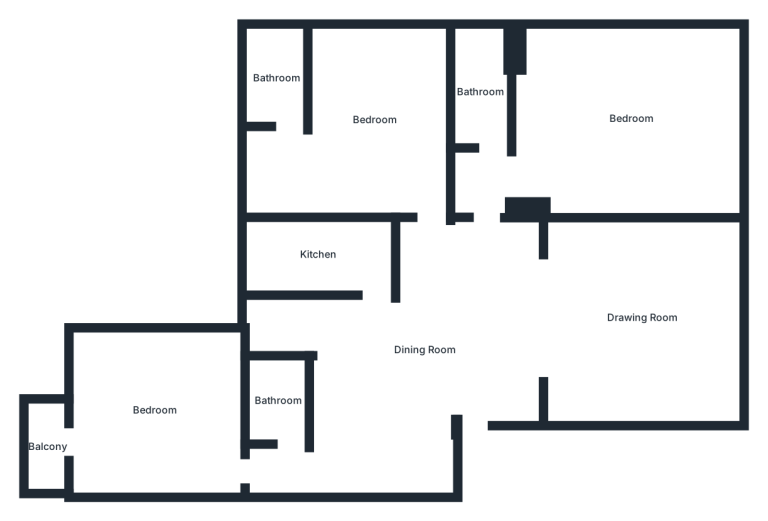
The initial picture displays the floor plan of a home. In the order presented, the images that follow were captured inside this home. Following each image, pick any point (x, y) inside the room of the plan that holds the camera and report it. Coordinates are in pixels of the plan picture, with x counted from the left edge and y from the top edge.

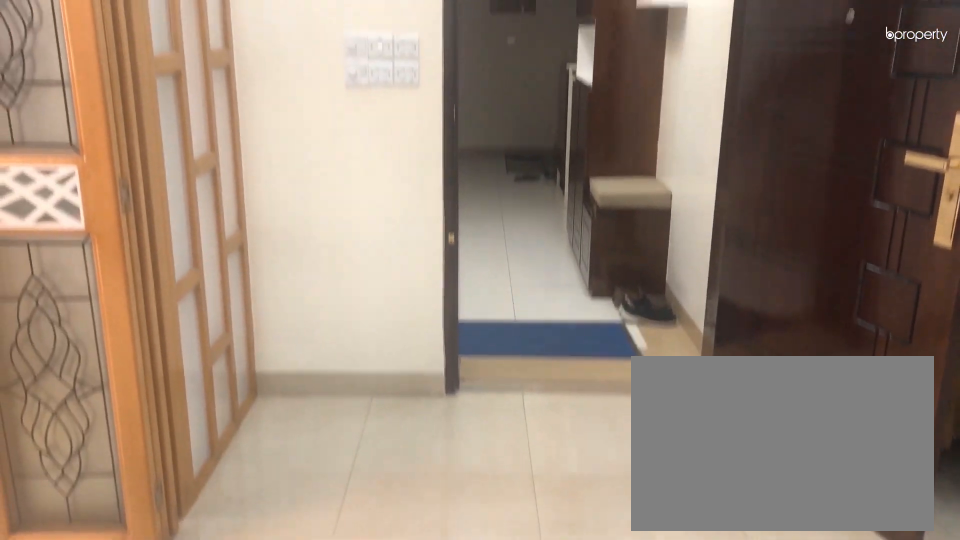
(424, 350)
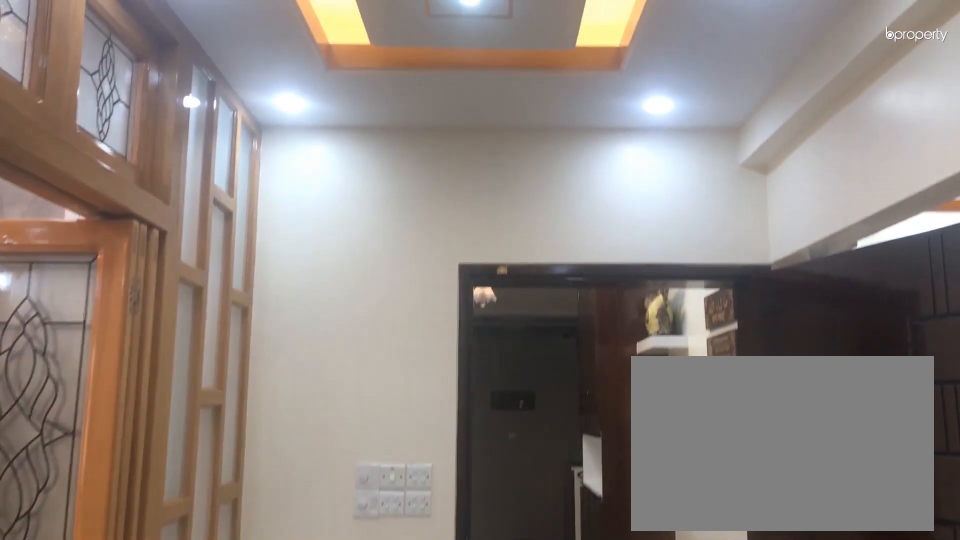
(424, 350)
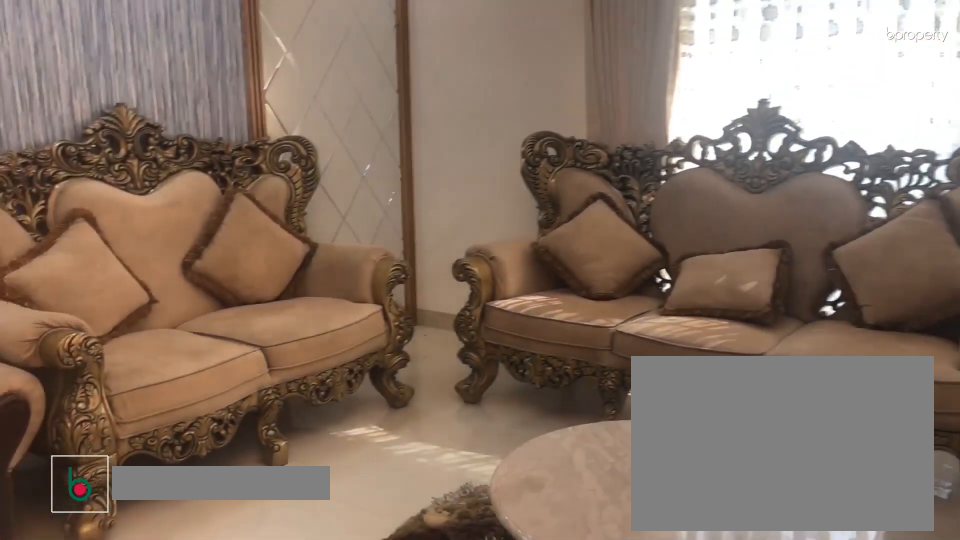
(642, 316)
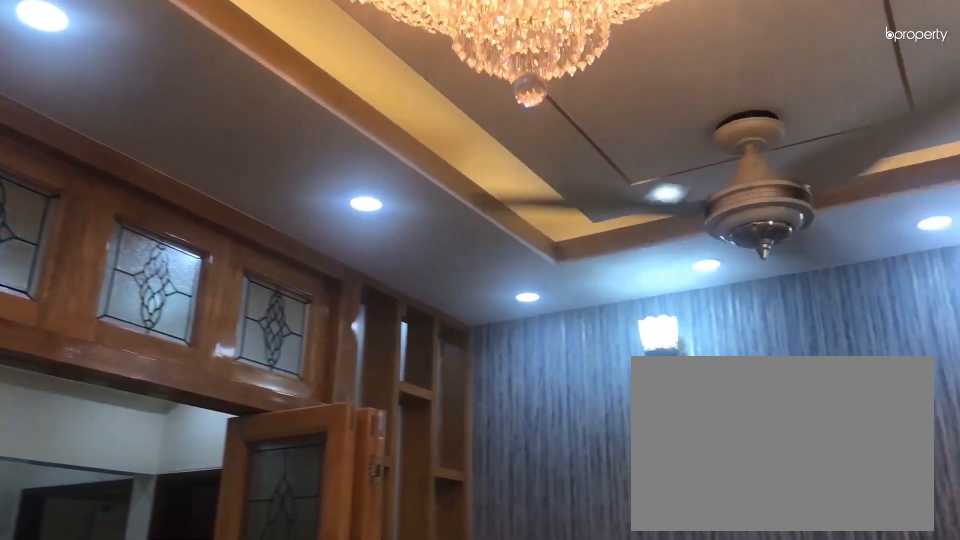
(642, 316)
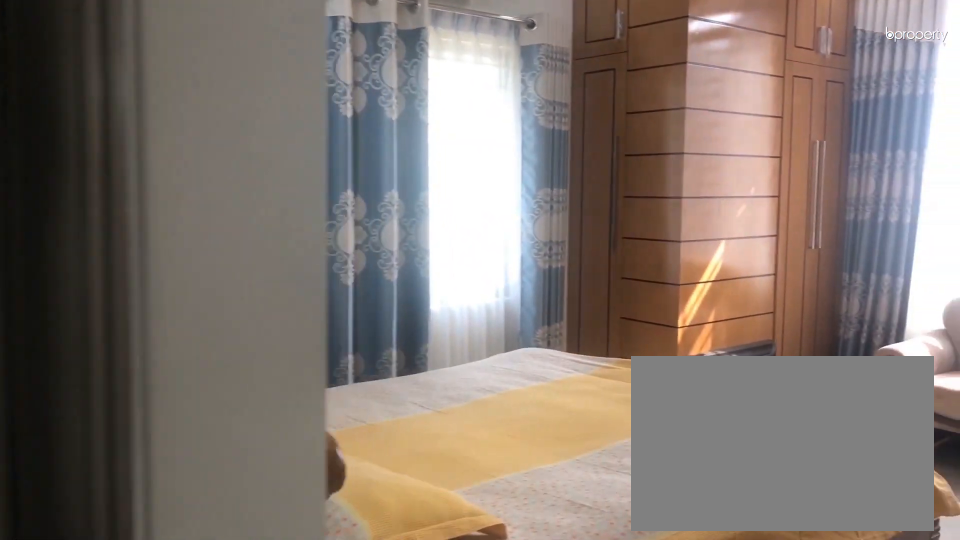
(575, 173)
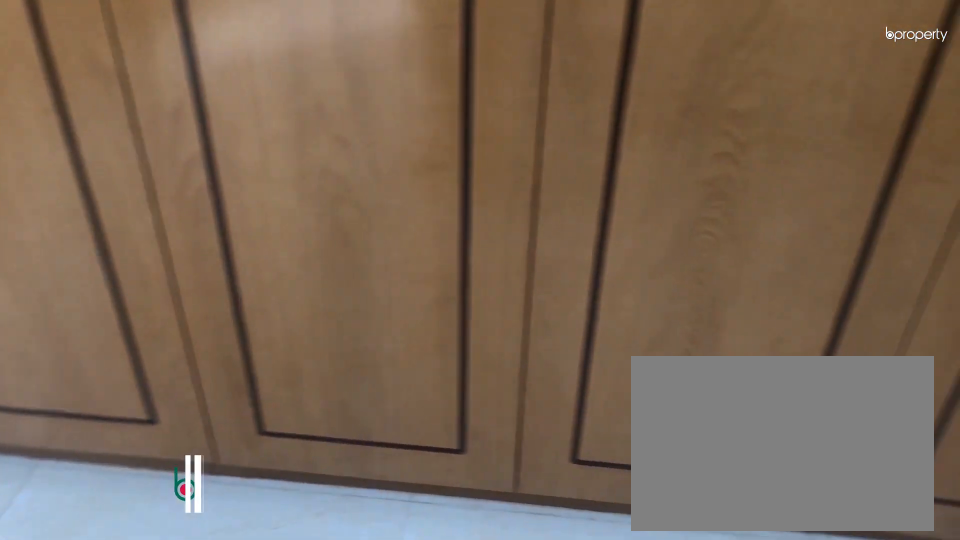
(634, 116)
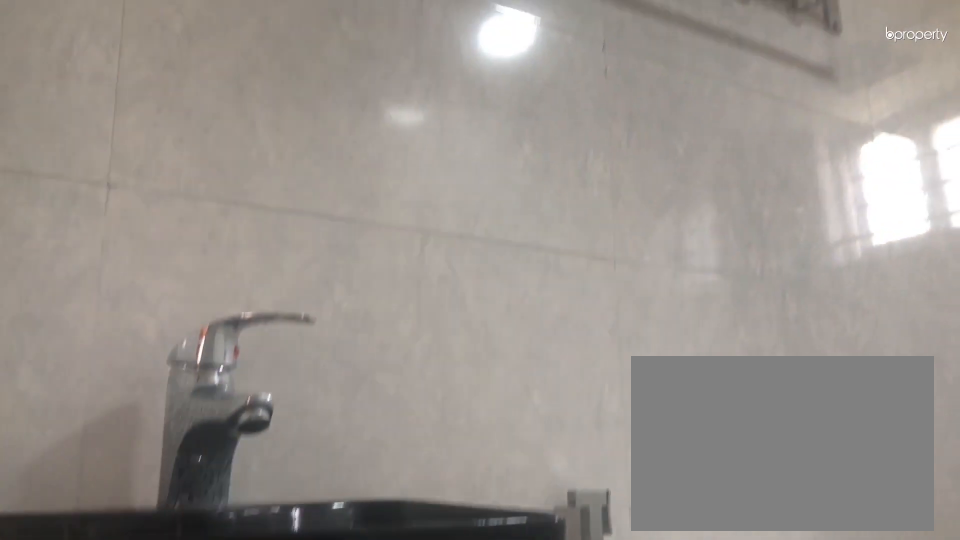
(480, 94)
